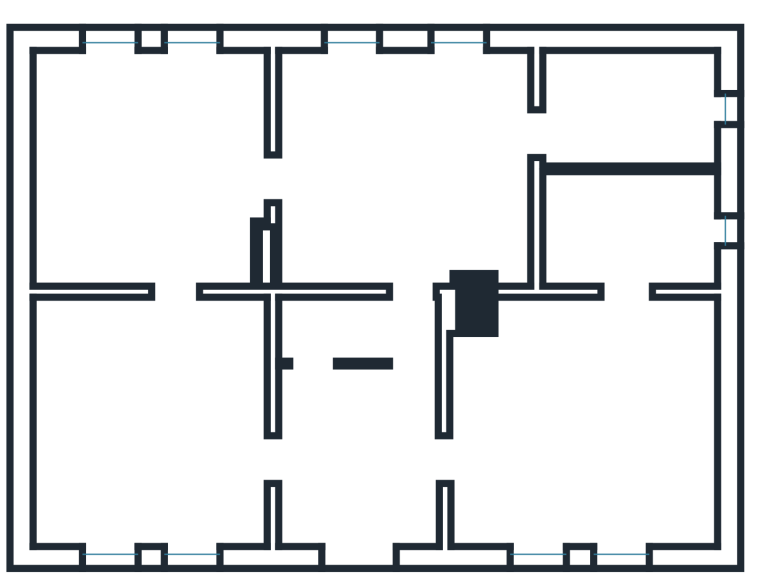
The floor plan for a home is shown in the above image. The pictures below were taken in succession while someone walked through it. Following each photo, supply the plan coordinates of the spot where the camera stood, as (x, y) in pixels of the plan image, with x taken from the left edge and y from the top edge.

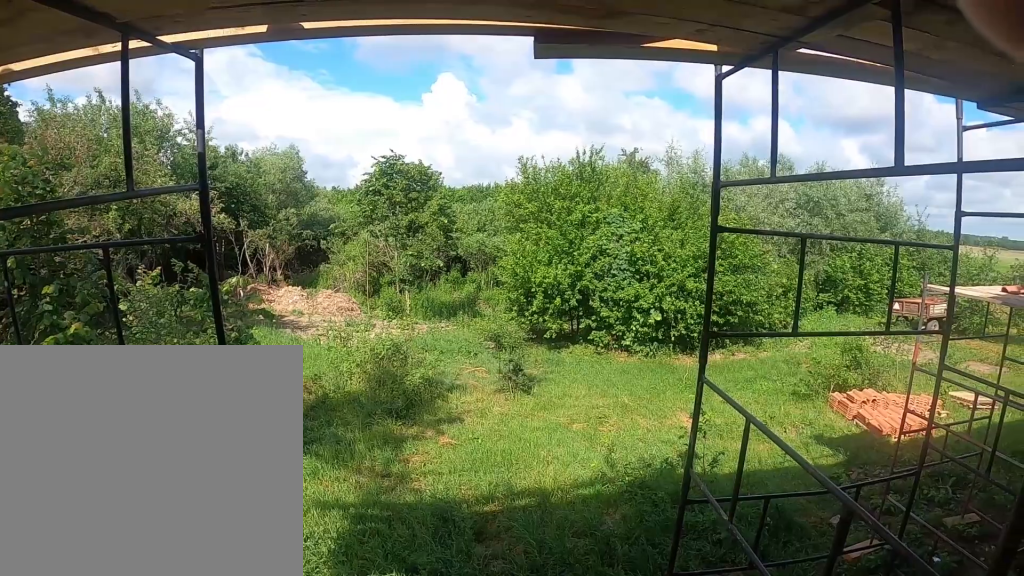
(141, 99)
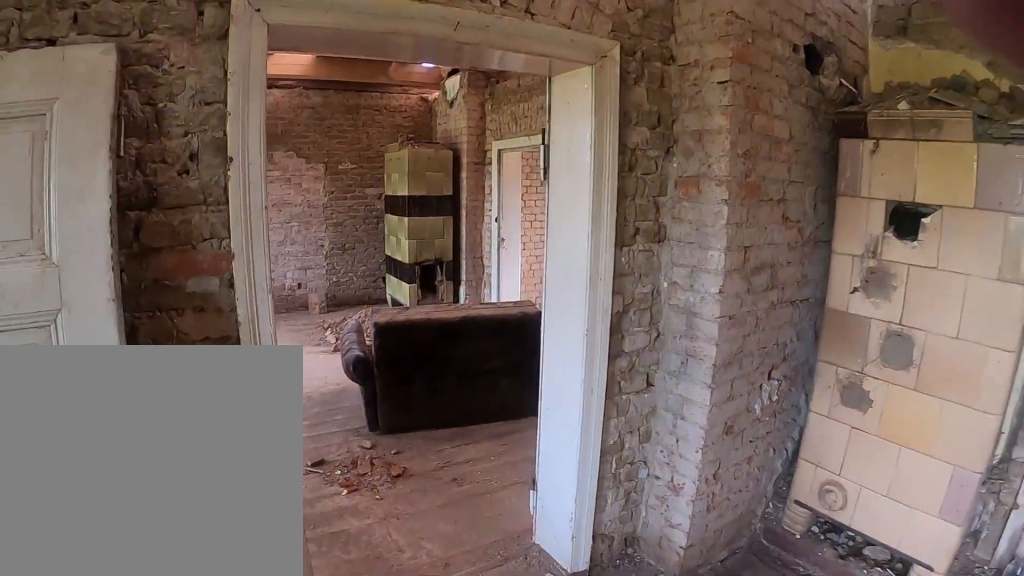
(217, 164)
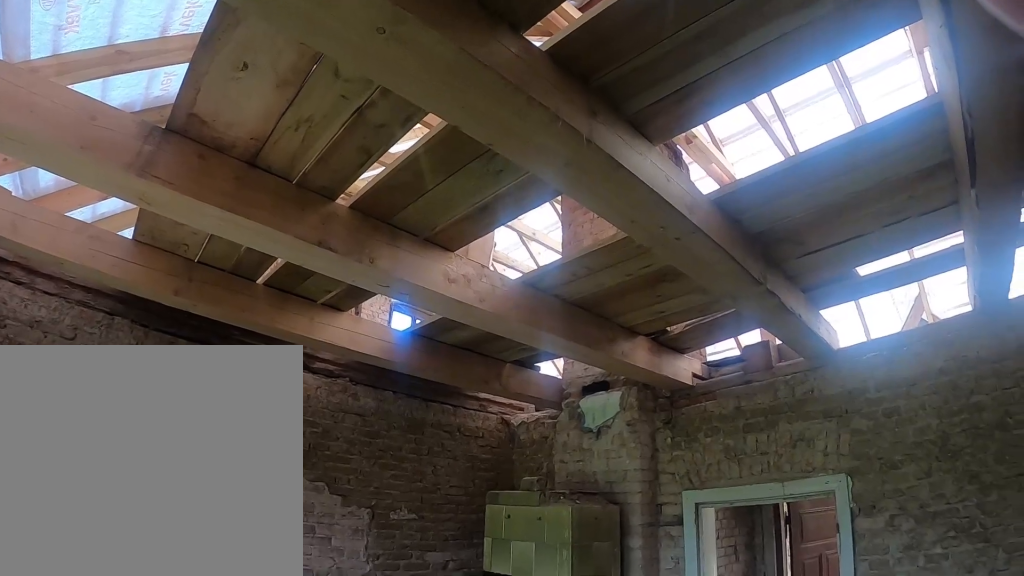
(412, 150)
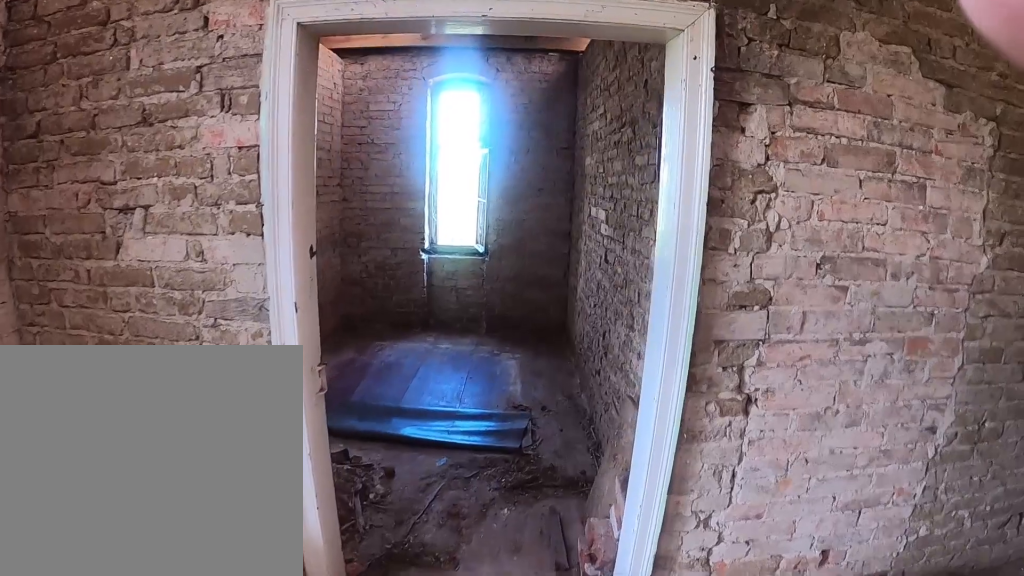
(483, 137)
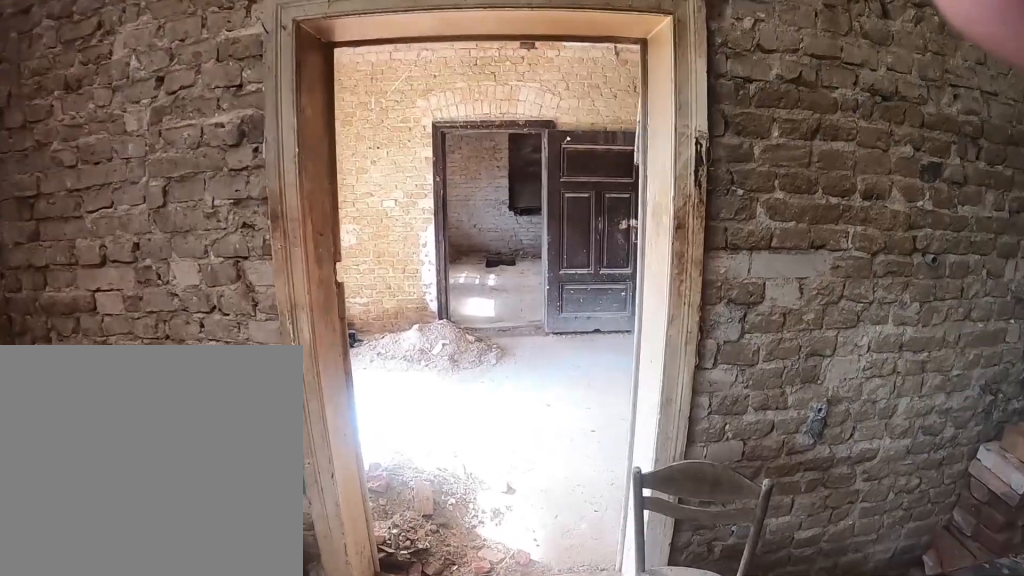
(498, 441)
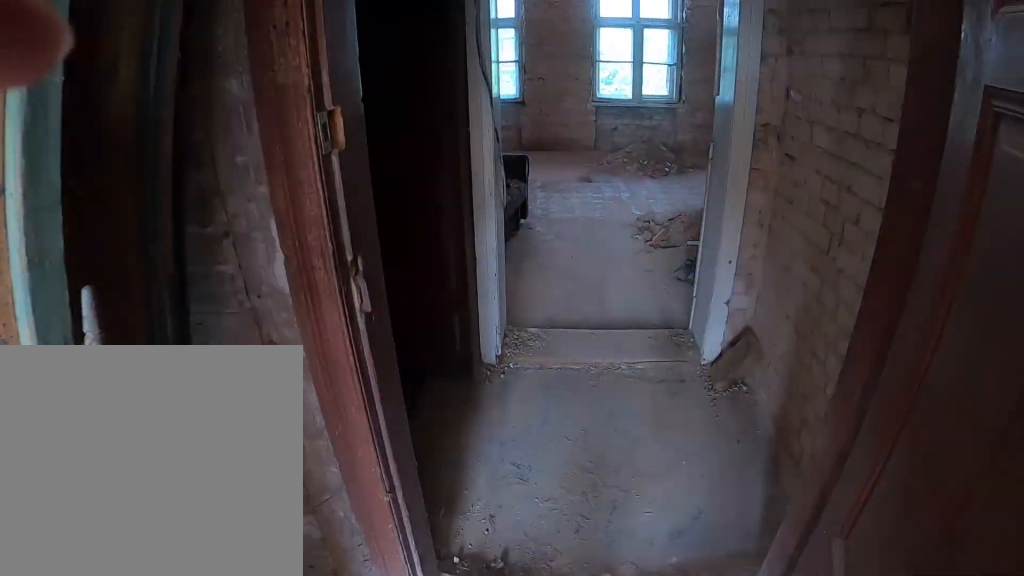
(414, 417)
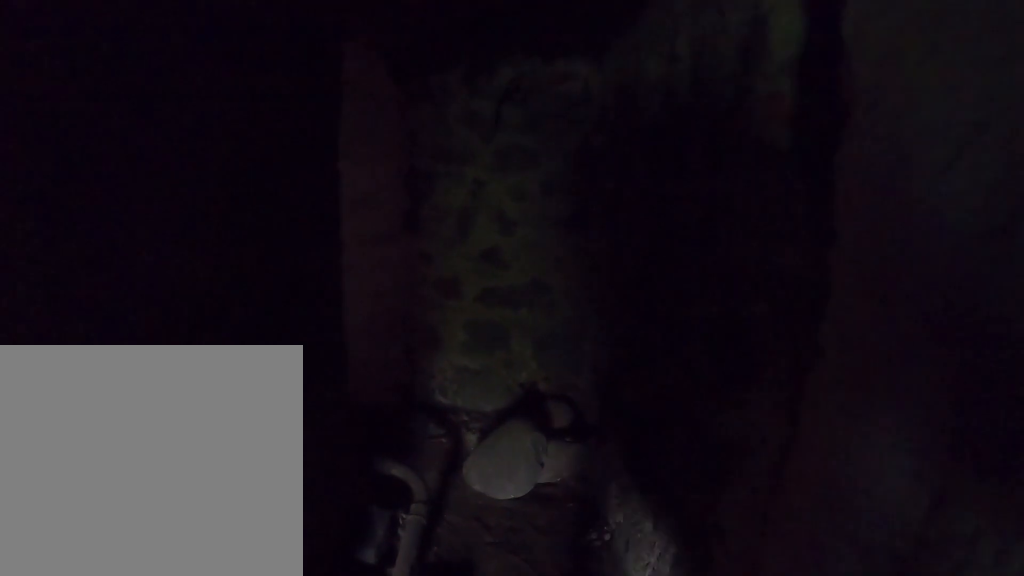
(441, 308)
